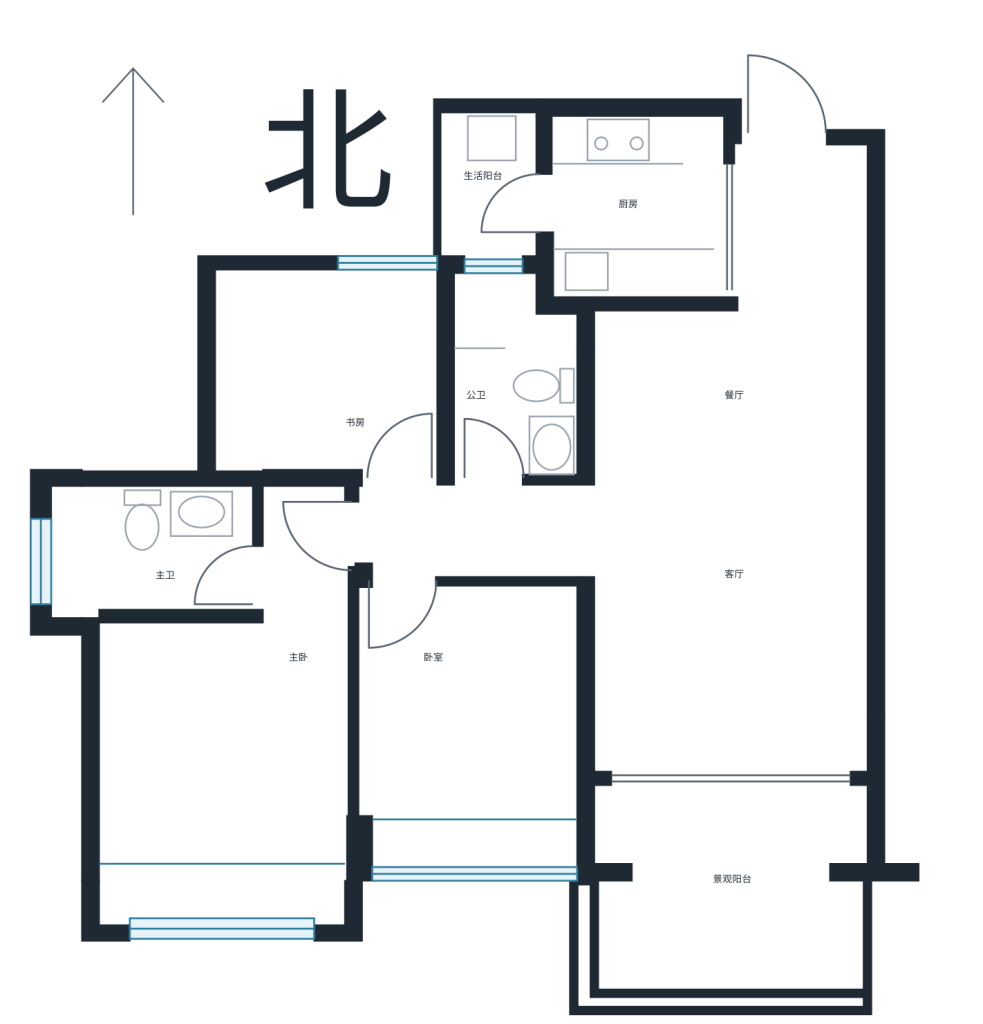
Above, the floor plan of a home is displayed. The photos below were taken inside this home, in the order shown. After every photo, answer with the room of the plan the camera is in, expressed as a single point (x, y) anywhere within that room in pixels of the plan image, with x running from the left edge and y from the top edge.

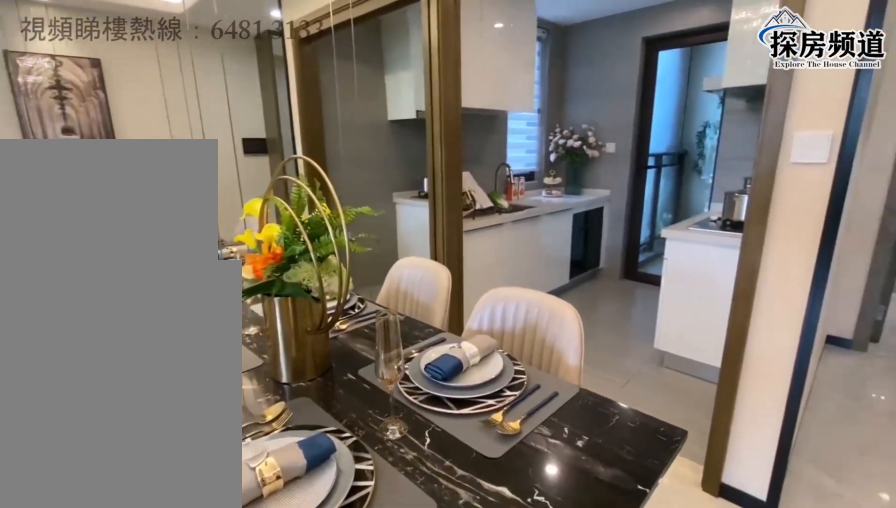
(670, 398)
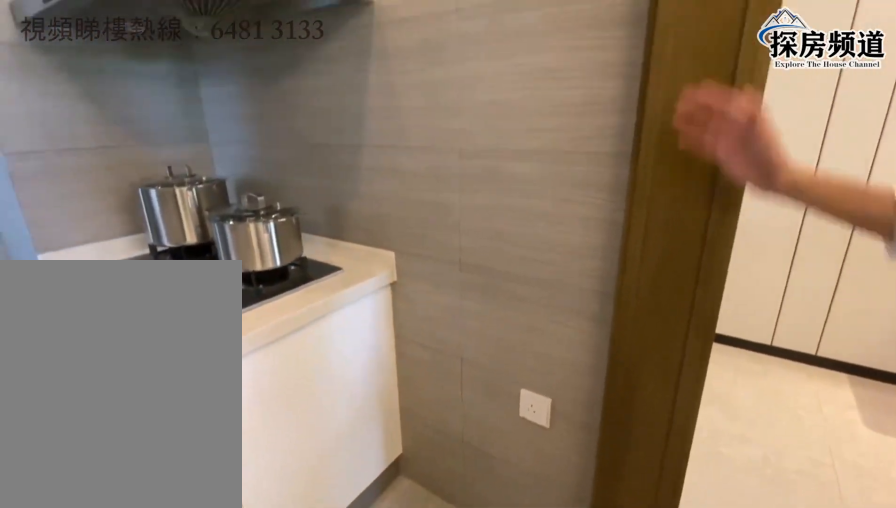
(663, 224)
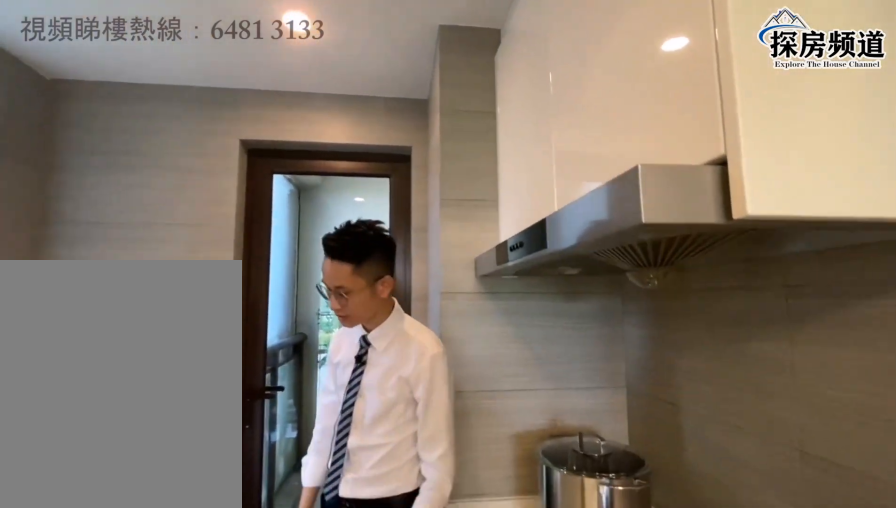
(663, 226)
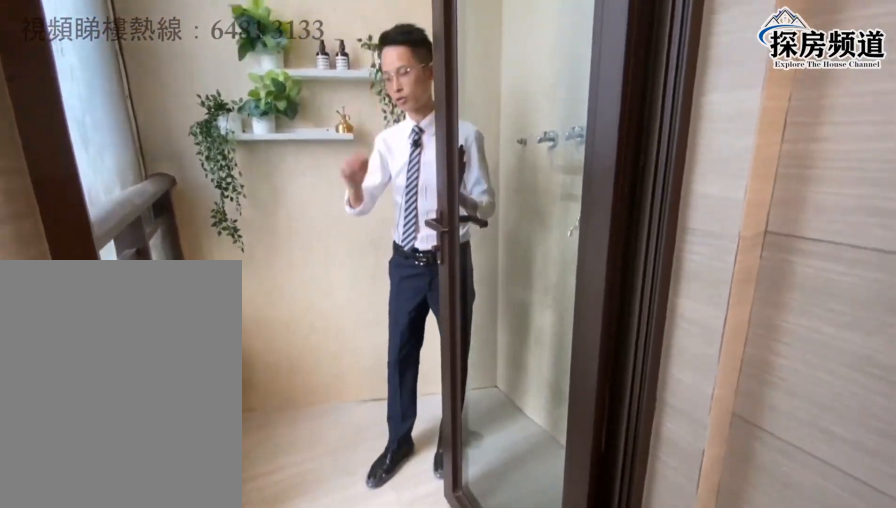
(499, 193)
